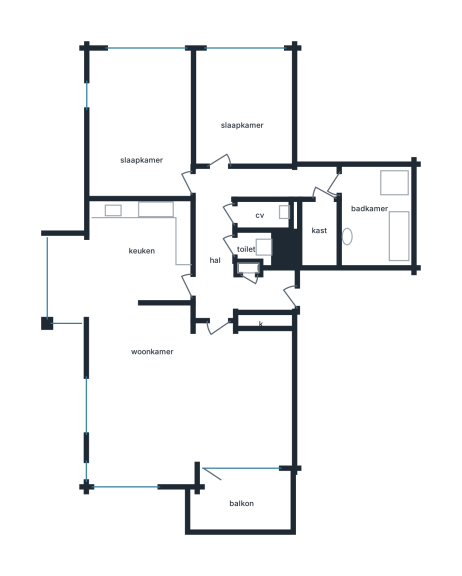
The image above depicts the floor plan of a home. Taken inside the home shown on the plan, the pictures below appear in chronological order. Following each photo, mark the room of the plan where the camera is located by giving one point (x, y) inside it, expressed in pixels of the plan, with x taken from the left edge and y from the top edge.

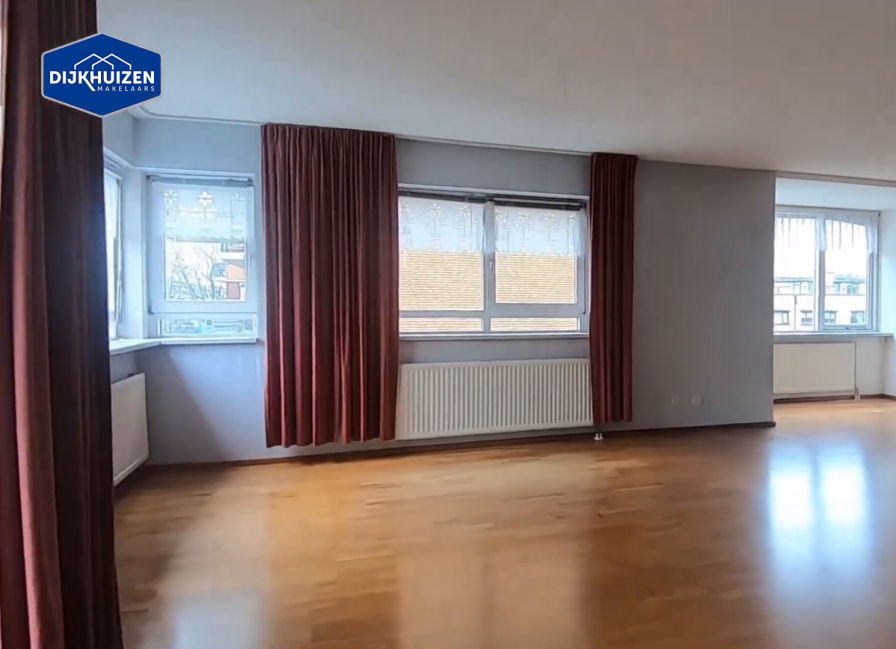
(139, 405)
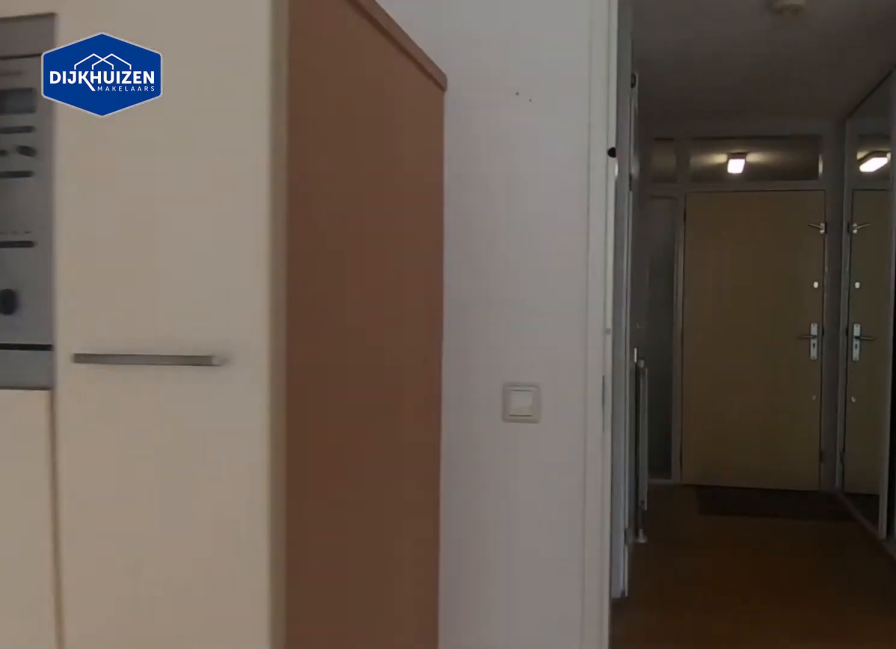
(182, 225)
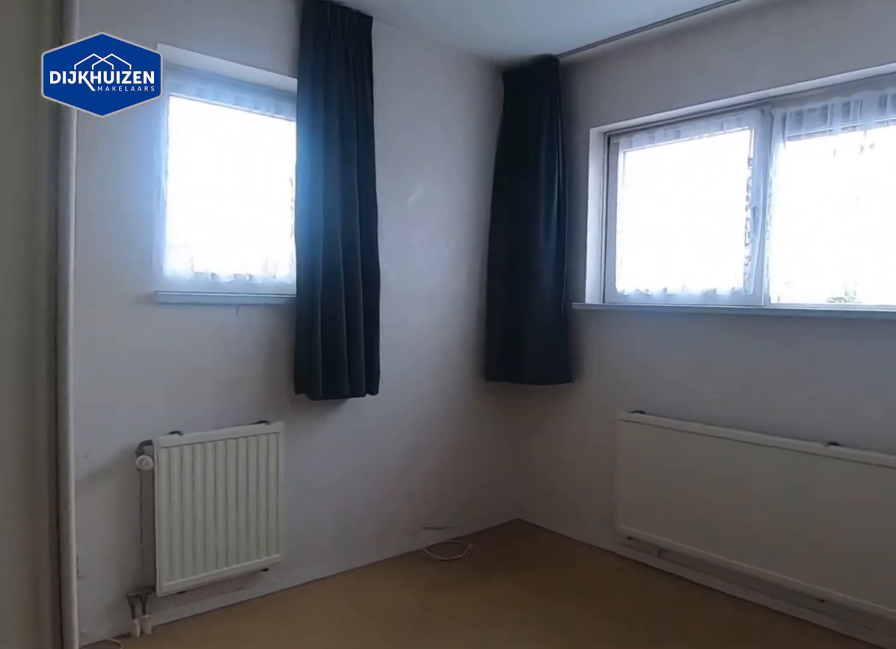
(143, 189)
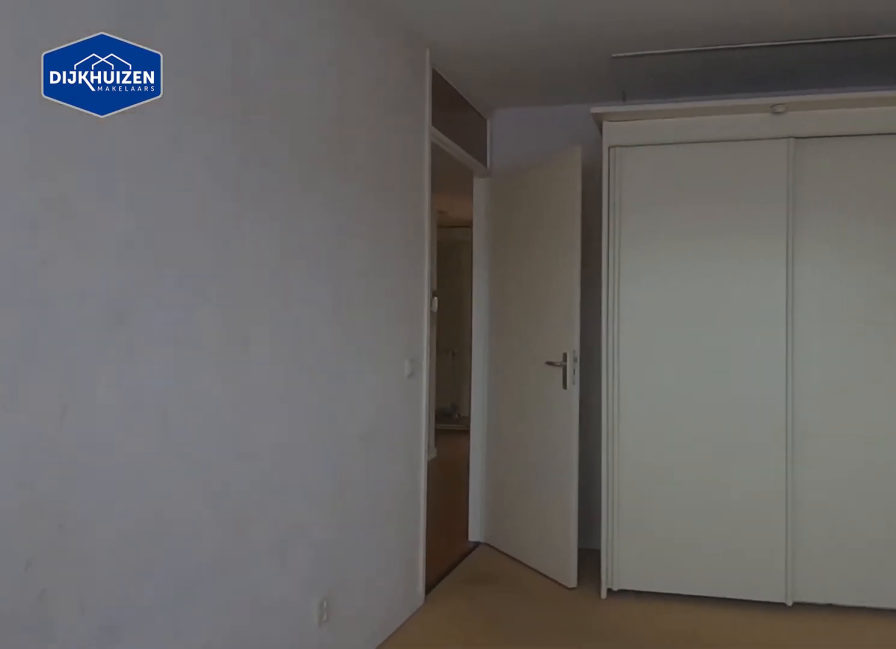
(143, 189)
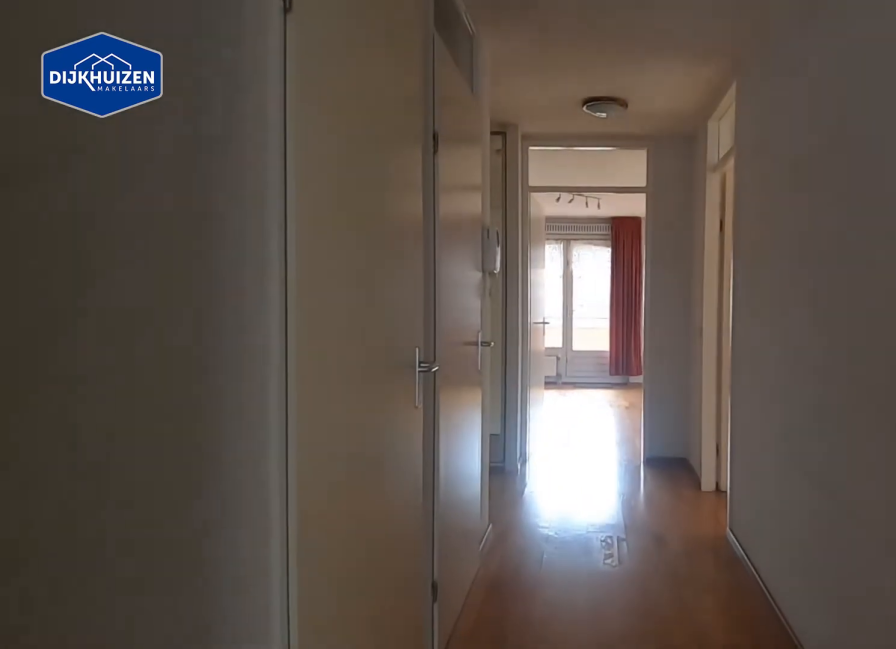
(265, 182)
